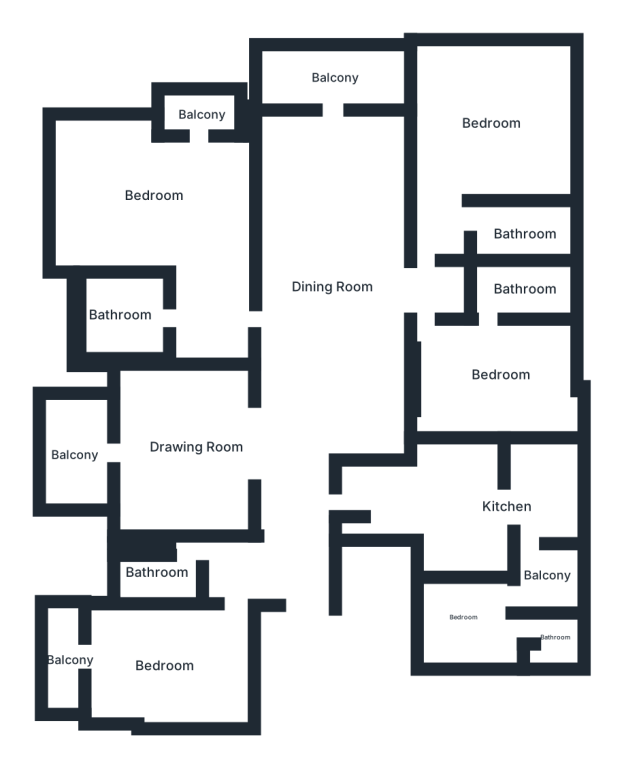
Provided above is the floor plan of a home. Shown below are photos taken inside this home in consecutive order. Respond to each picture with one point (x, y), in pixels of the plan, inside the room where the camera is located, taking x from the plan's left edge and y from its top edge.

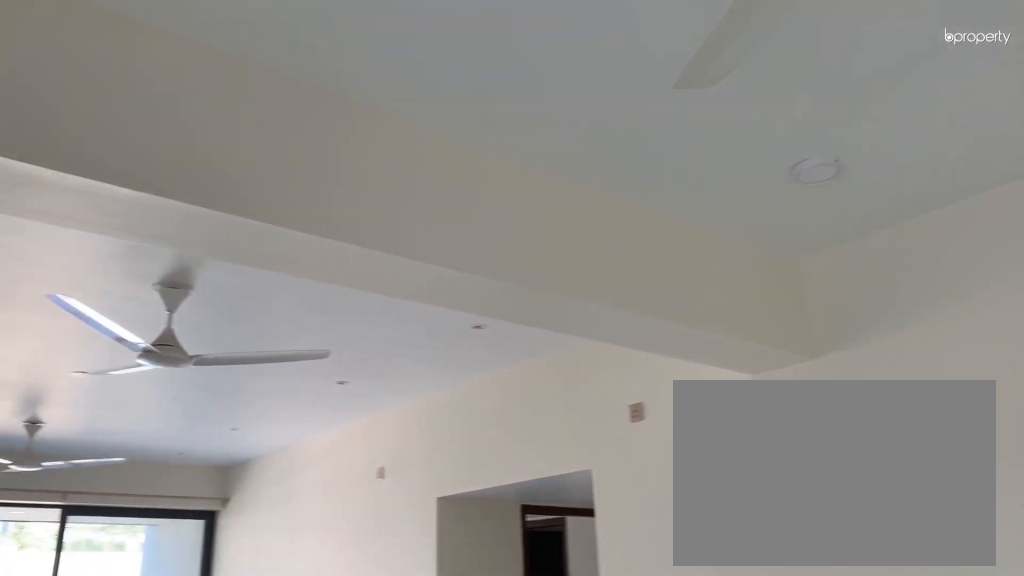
(326, 280)
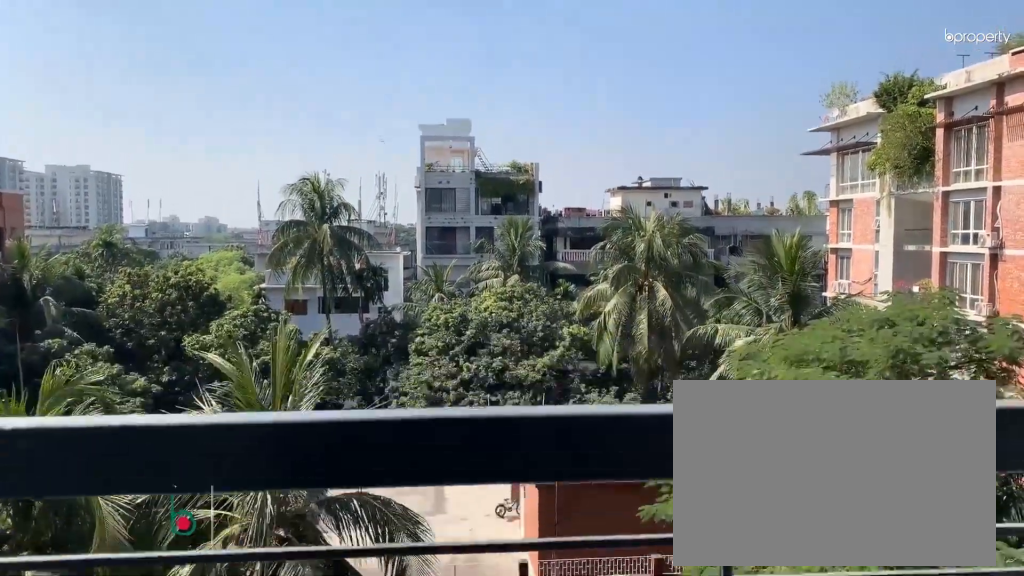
(78, 459)
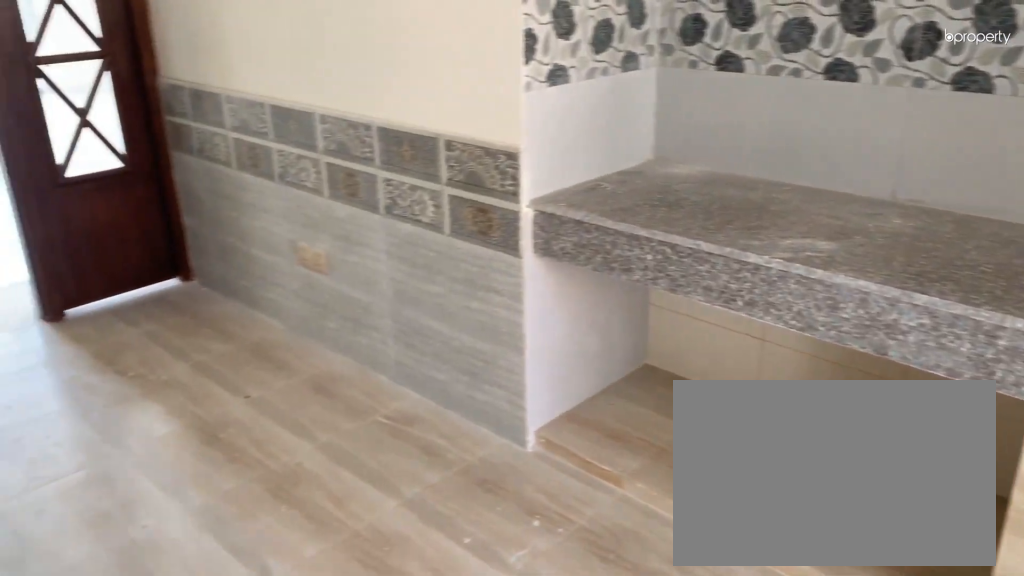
(507, 512)
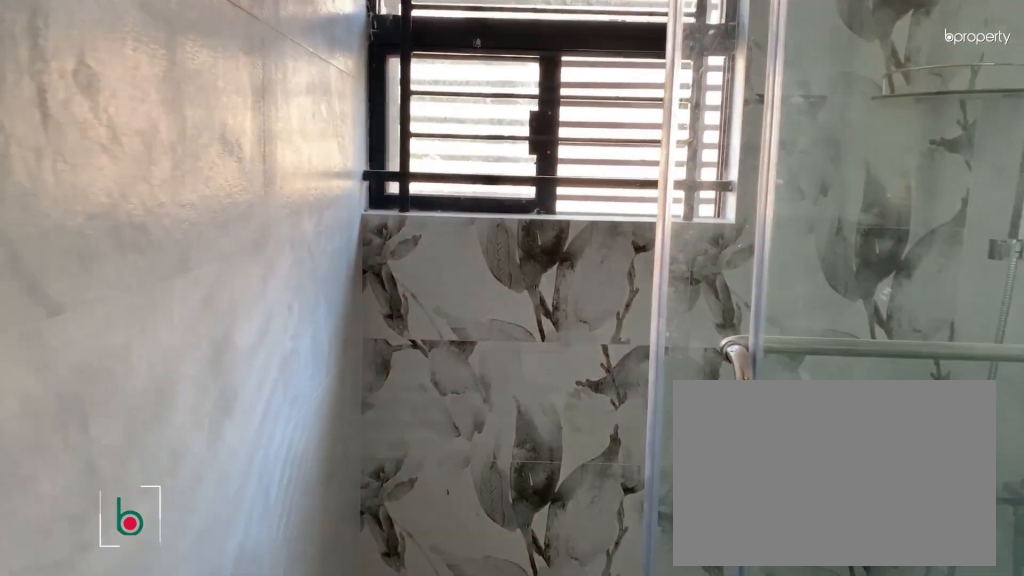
(522, 237)
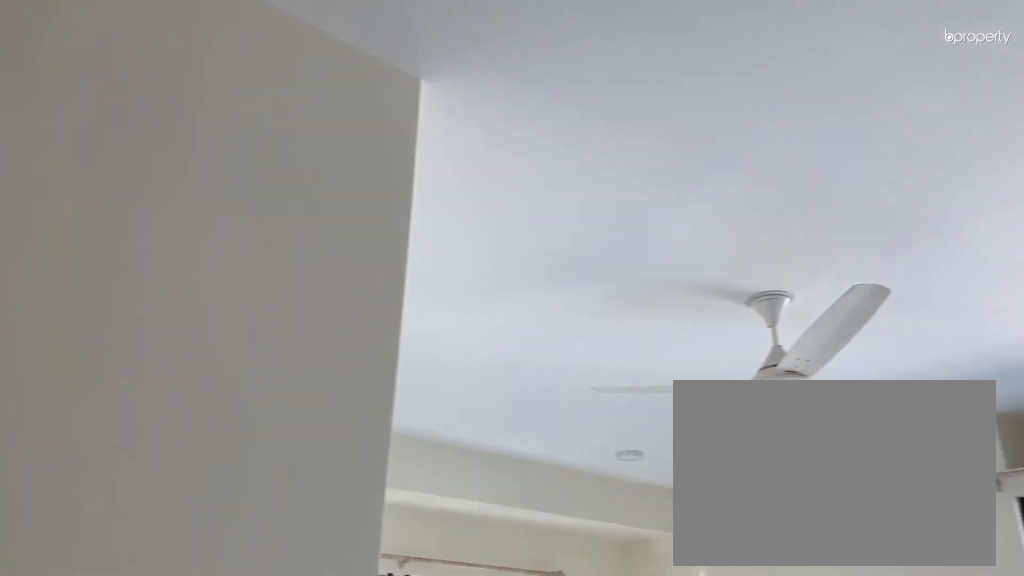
(157, 200)
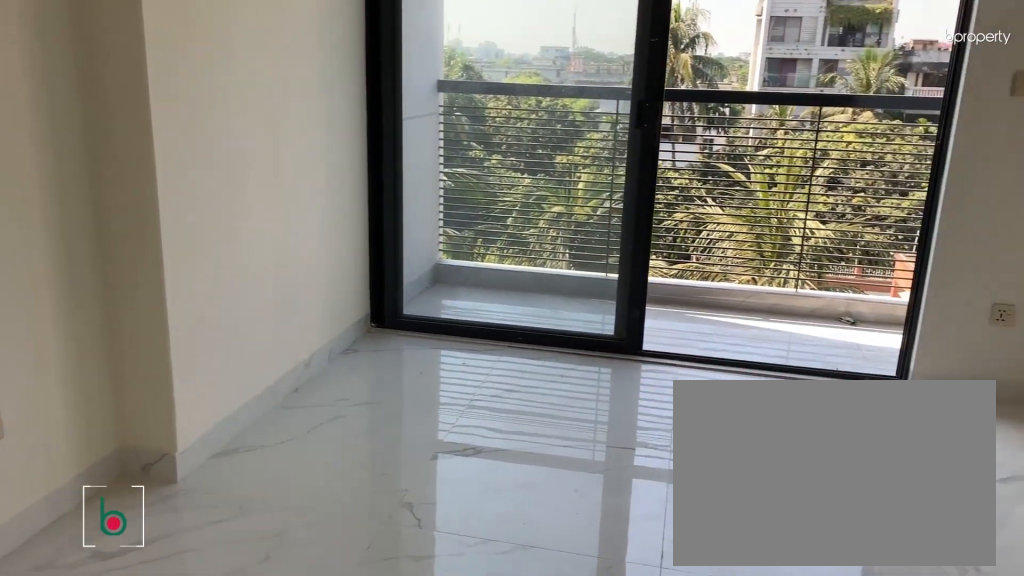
(173, 665)
